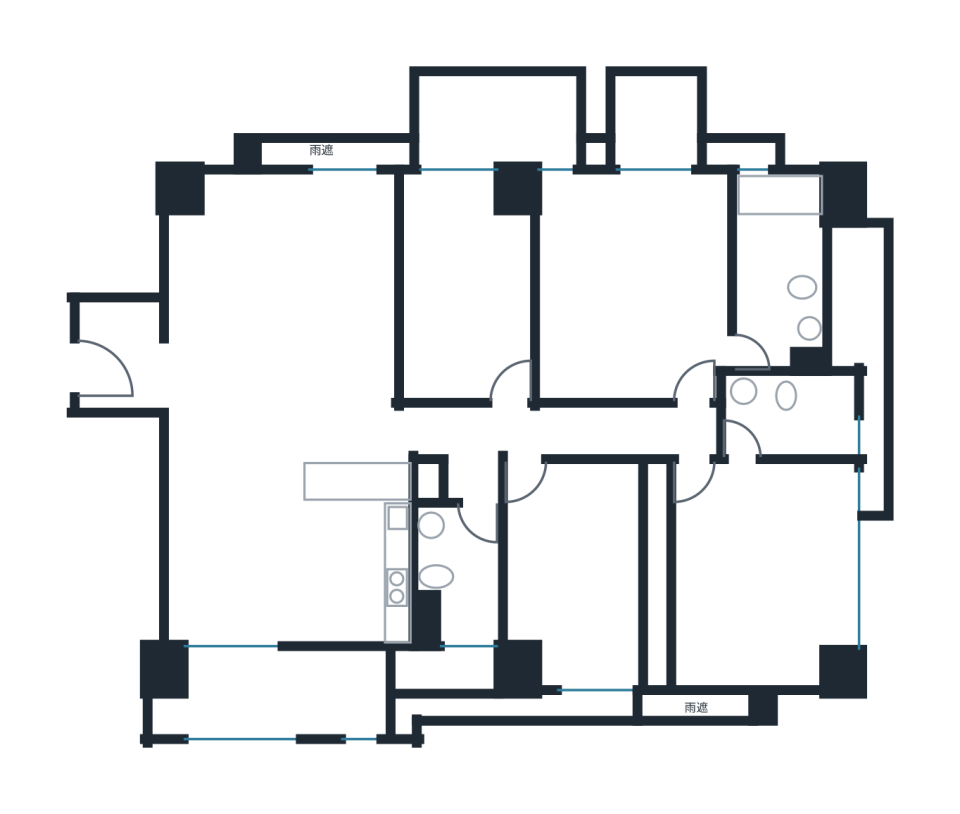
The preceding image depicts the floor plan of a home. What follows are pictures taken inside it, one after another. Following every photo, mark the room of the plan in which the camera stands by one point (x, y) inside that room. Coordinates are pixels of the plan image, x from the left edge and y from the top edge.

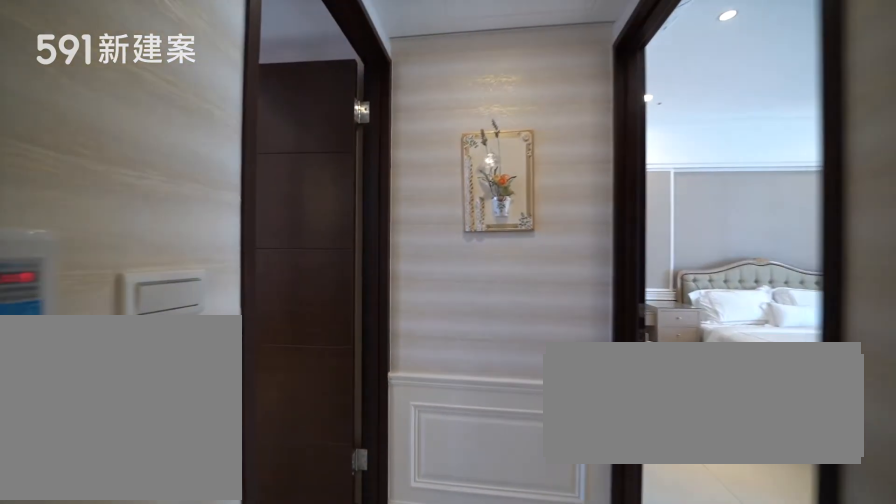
(484, 430)
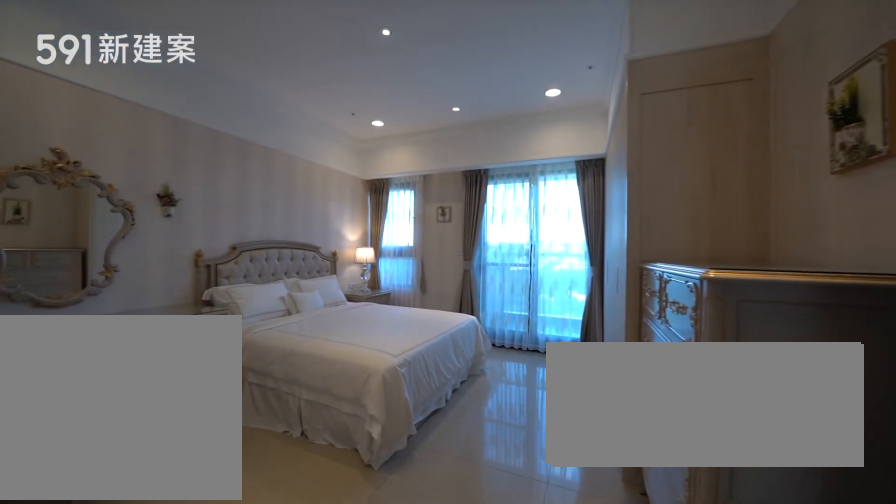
(631, 281)
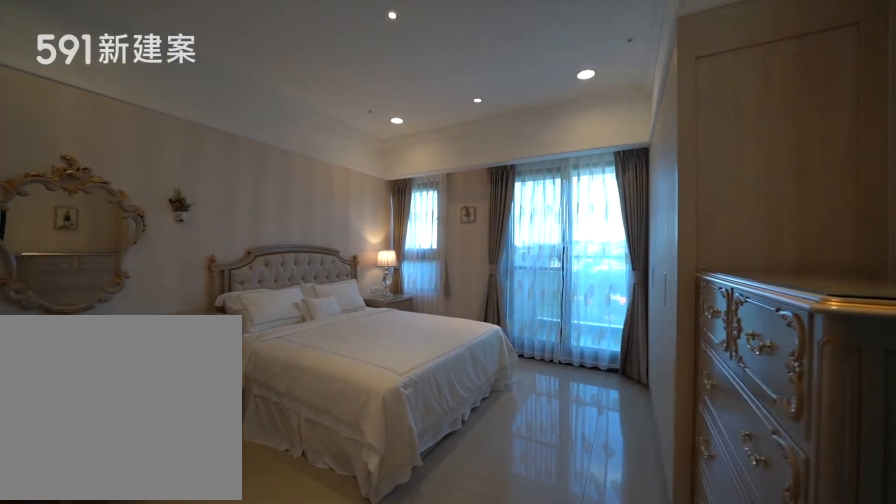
(631, 281)
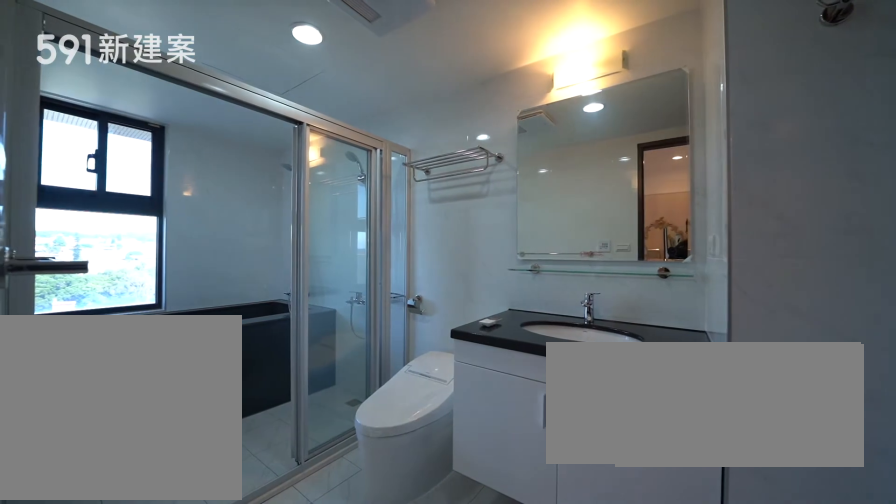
(779, 263)
